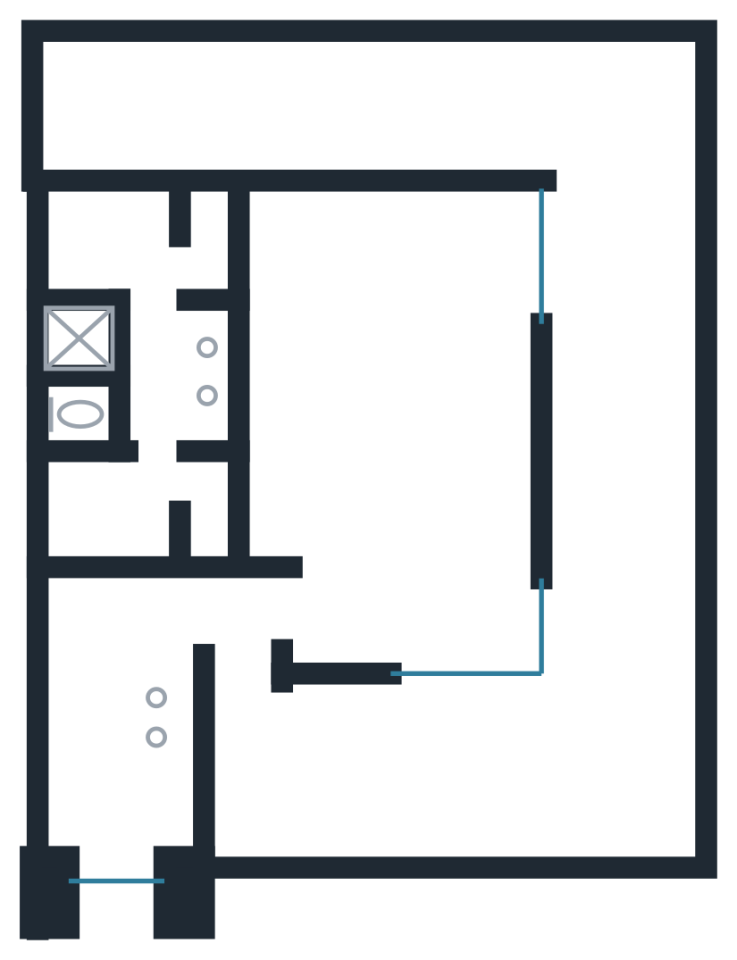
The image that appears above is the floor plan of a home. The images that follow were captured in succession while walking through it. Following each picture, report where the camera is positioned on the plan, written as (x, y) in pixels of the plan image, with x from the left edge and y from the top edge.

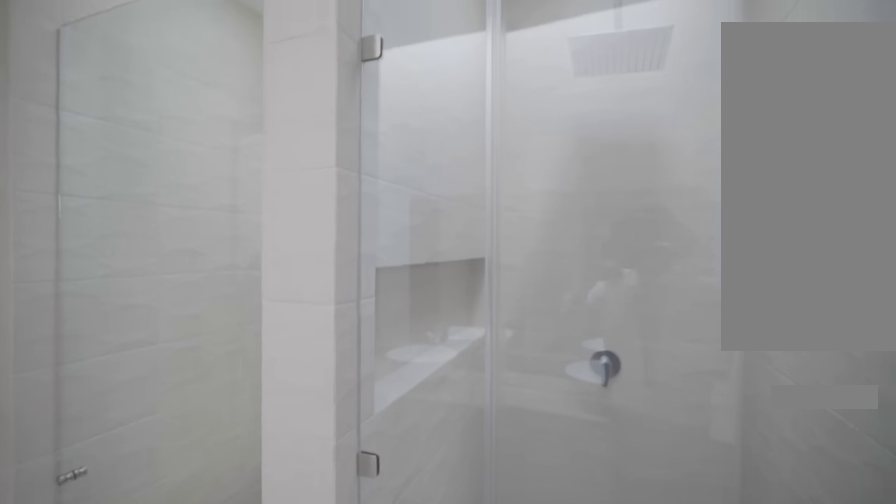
(155, 342)
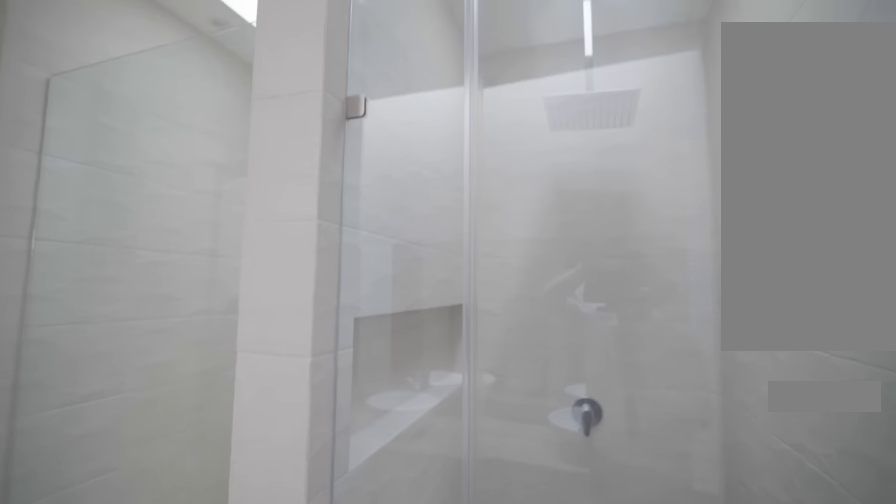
(155, 342)
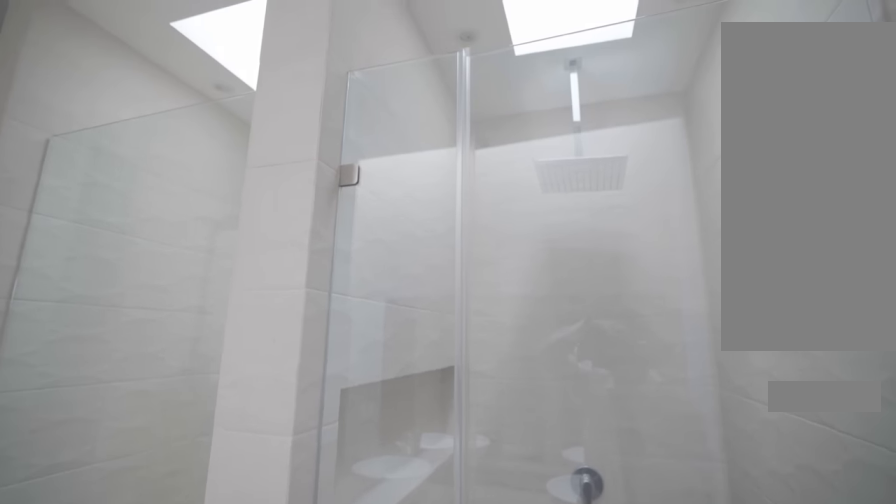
(155, 342)
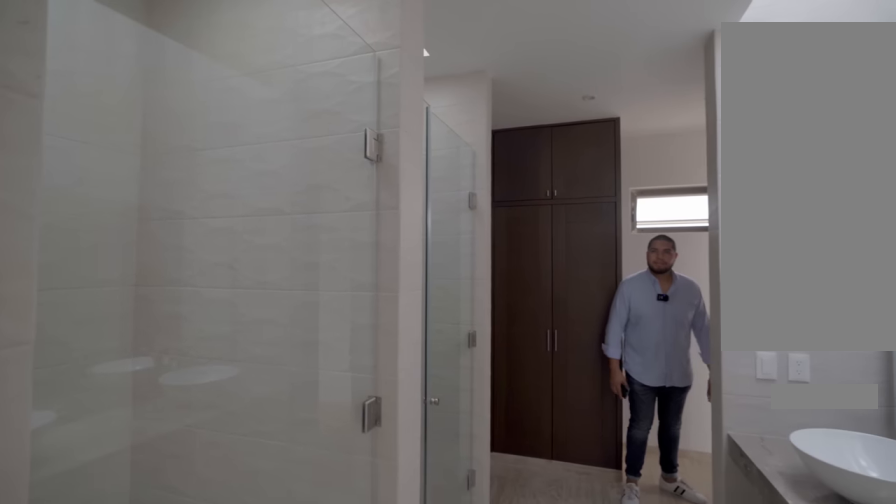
(164, 428)
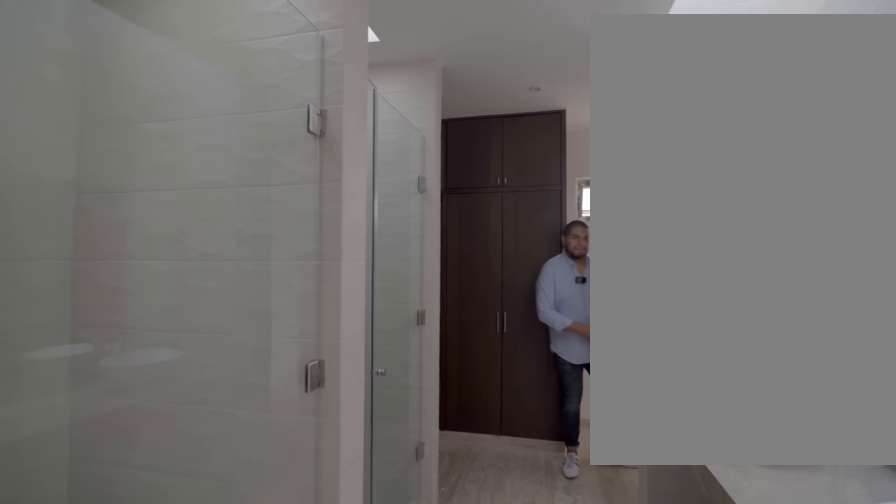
(165, 455)
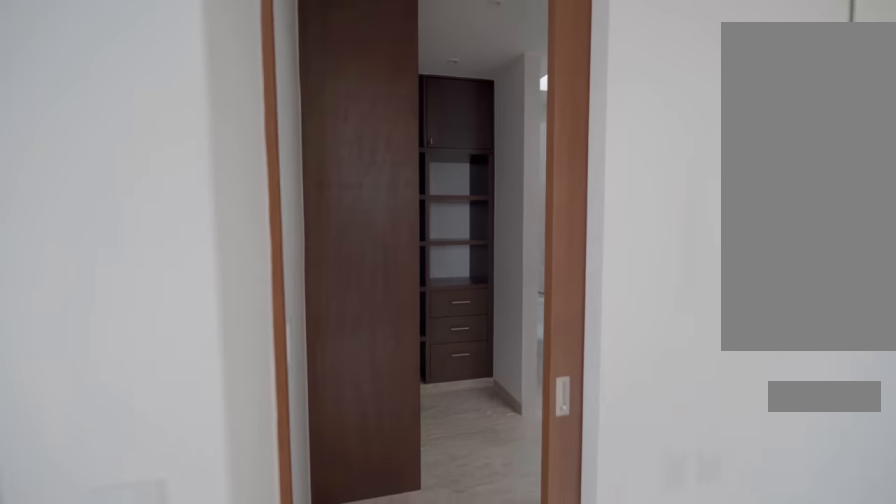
(266, 535)
